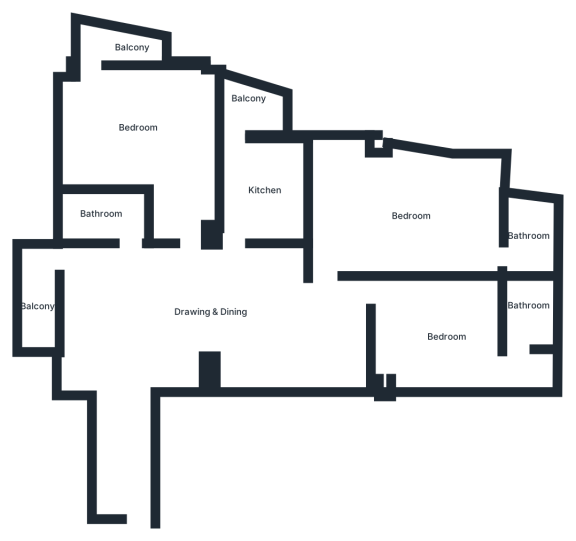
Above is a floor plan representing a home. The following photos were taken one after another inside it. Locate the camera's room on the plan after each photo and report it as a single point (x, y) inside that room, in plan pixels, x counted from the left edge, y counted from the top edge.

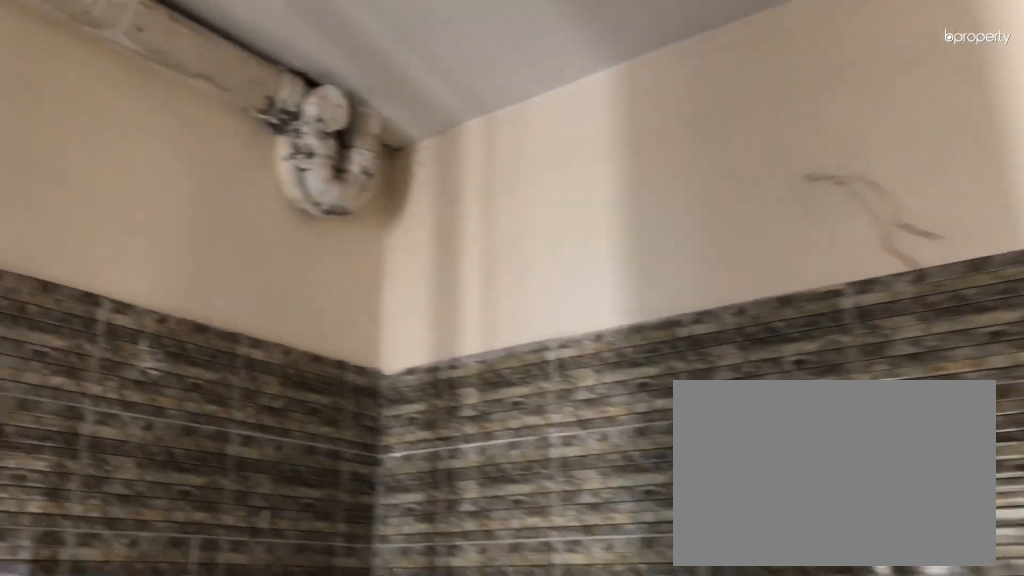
(265, 188)
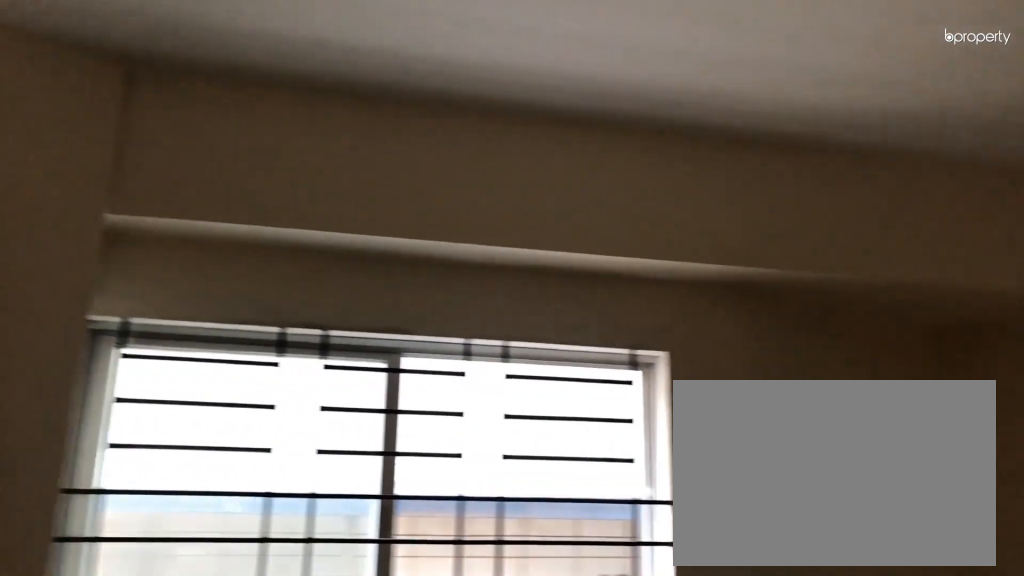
(404, 219)
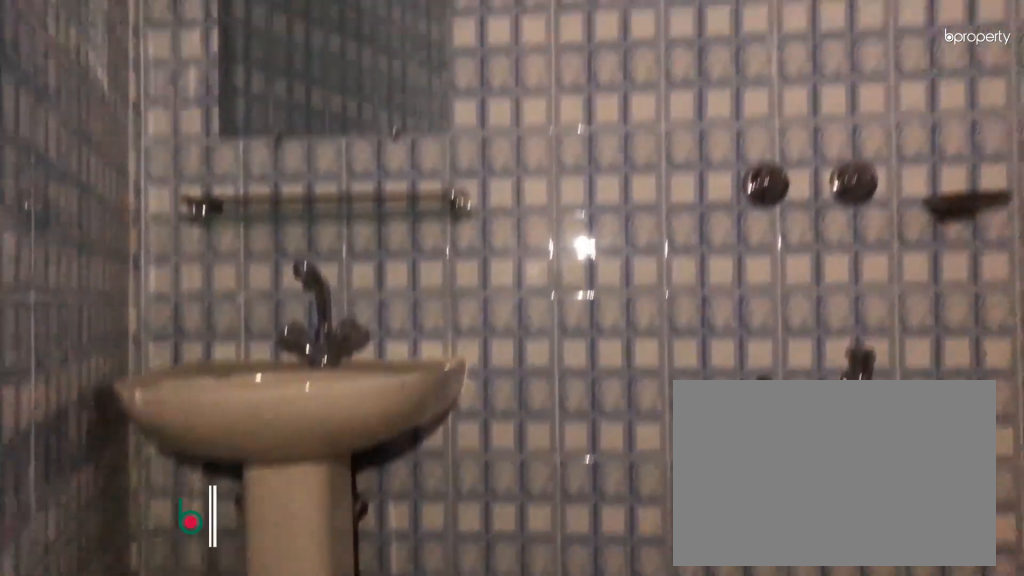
(530, 236)
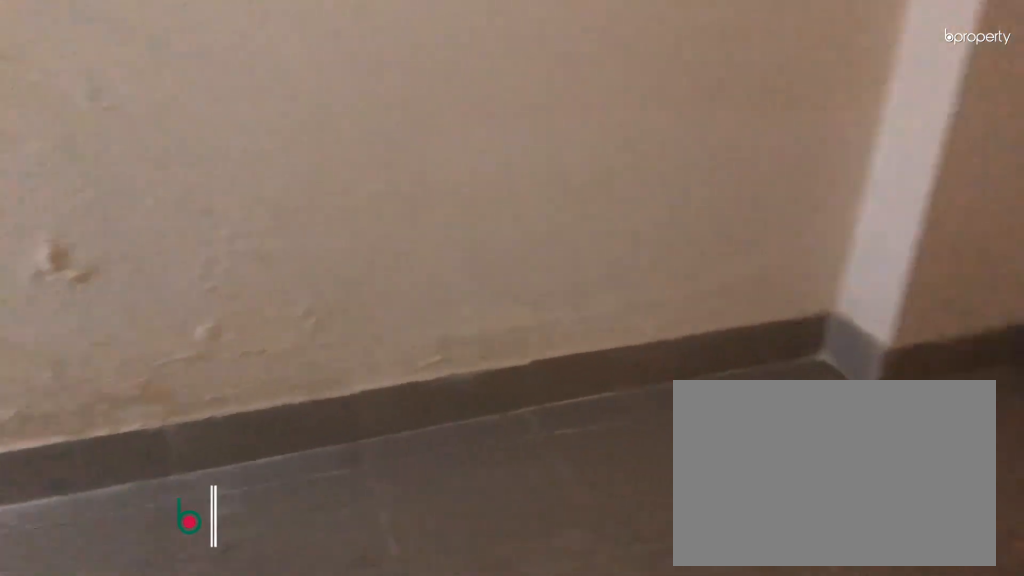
(446, 340)
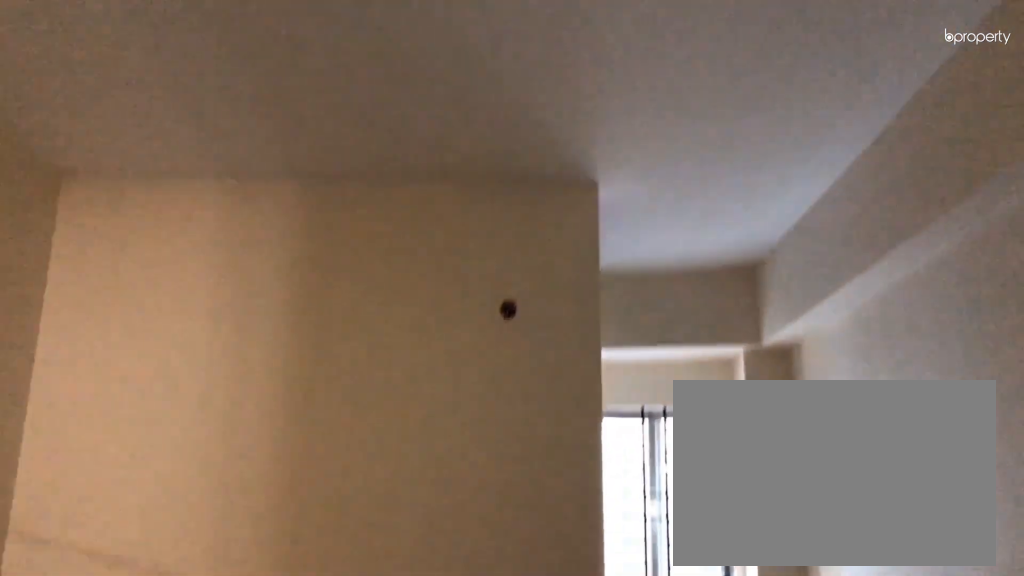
(446, 340)
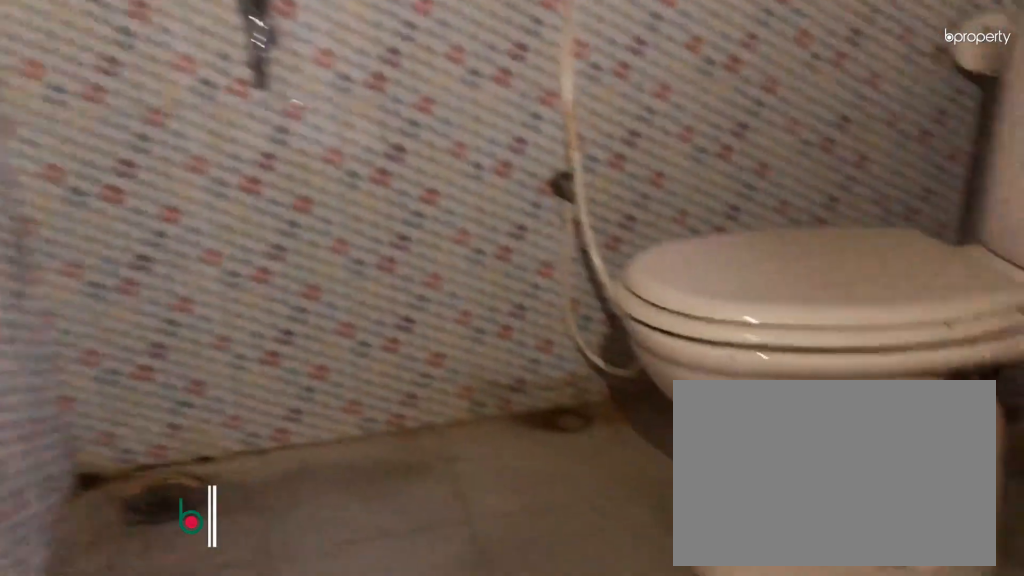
(526, 311)
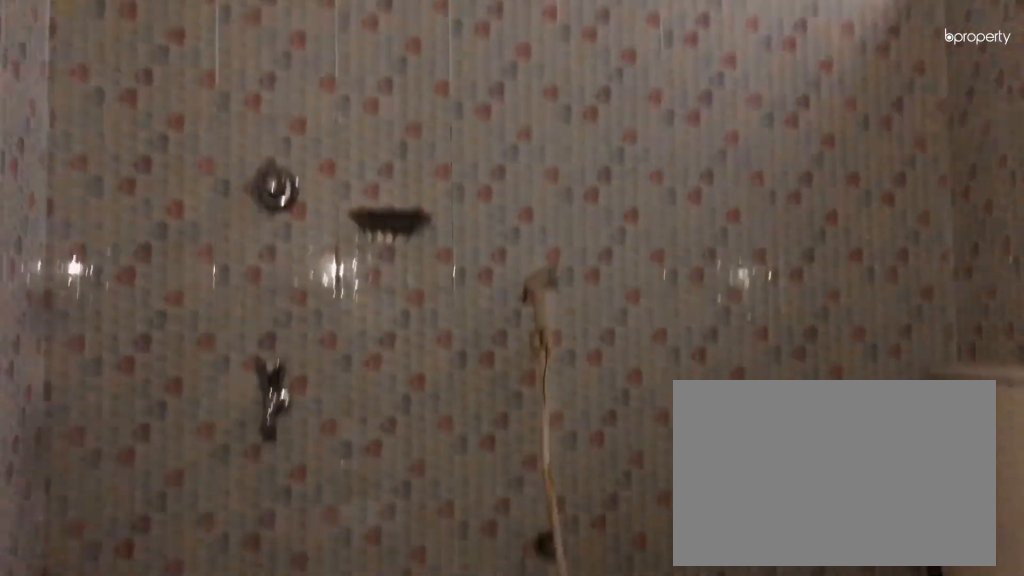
(526, 311)
